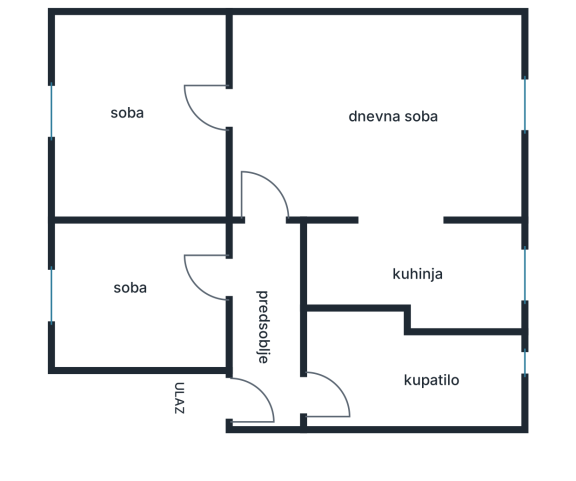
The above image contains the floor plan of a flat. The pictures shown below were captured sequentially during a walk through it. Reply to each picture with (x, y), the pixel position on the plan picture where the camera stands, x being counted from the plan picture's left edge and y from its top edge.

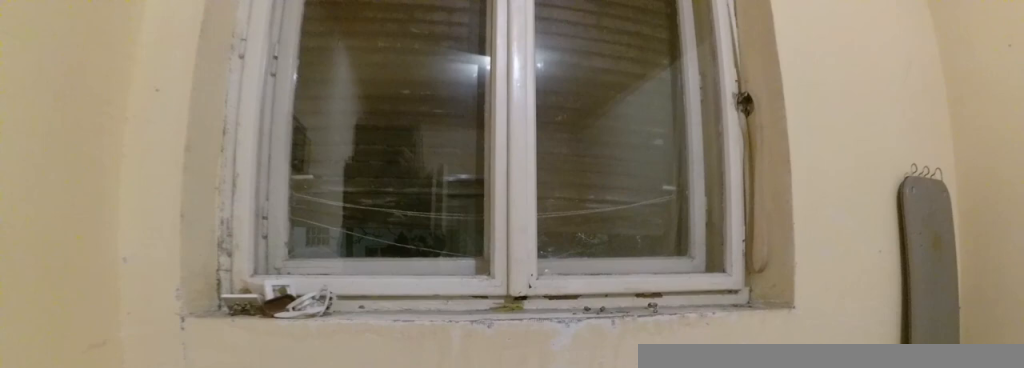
(109, 122)
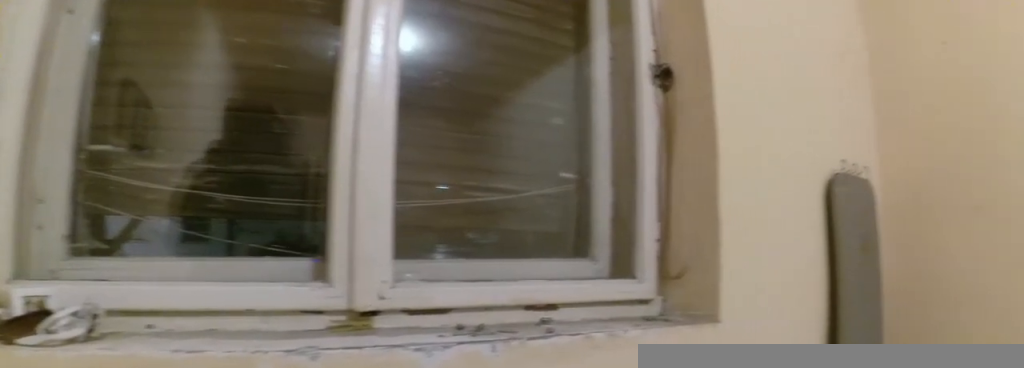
(88, 124)
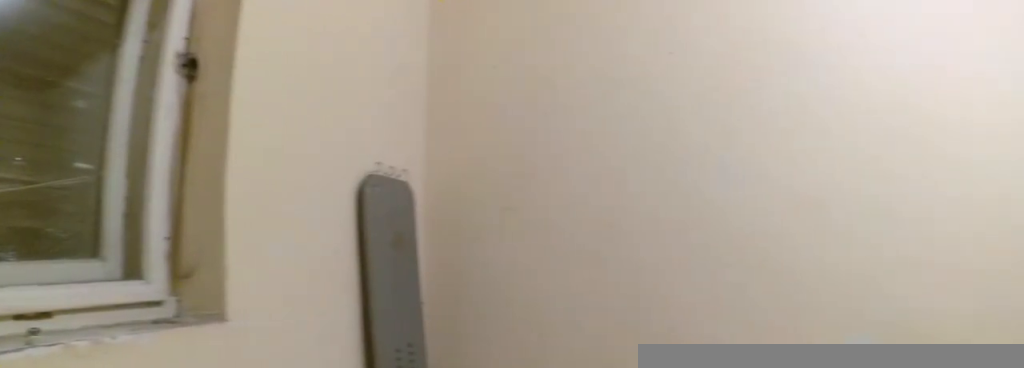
(81, 134)
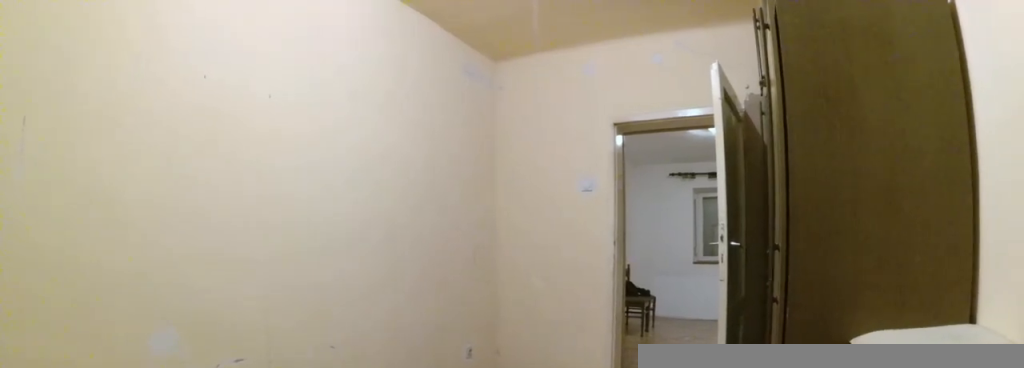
(54, 126)
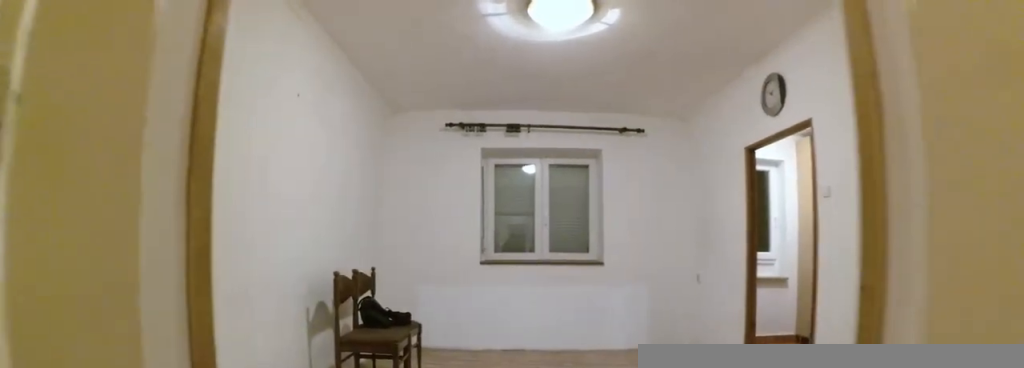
(193, 120)
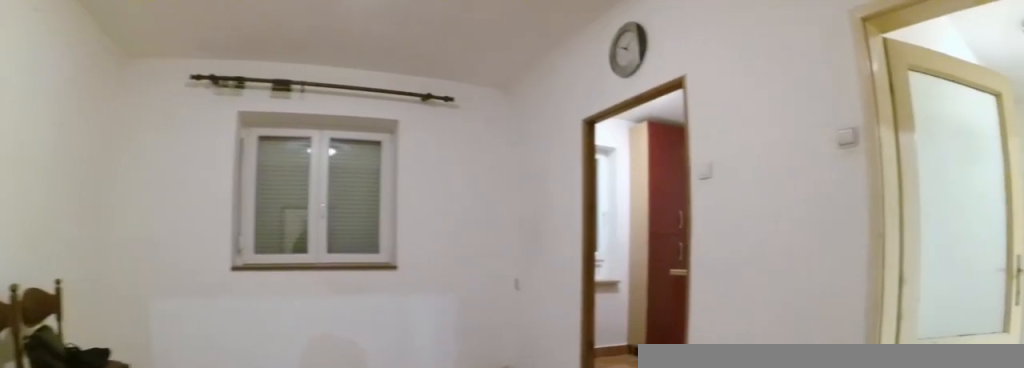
(243, 109)
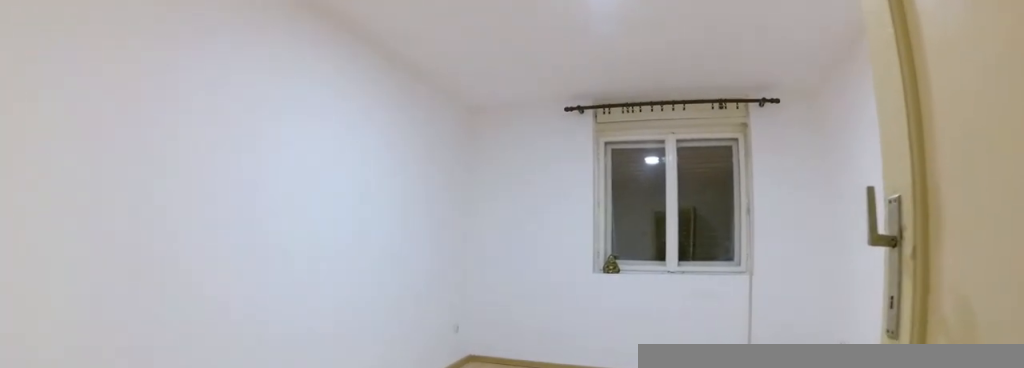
(248, 262)
